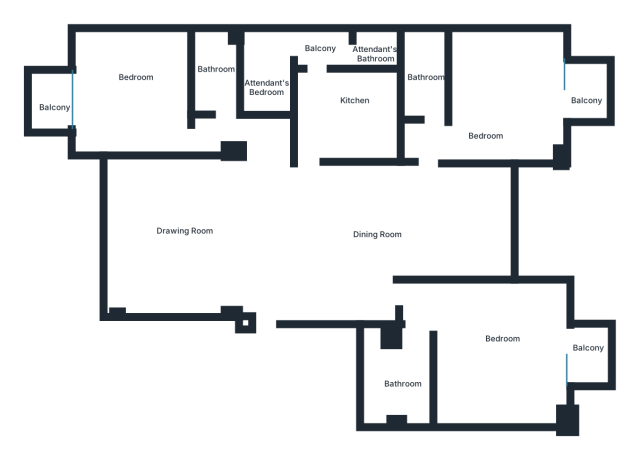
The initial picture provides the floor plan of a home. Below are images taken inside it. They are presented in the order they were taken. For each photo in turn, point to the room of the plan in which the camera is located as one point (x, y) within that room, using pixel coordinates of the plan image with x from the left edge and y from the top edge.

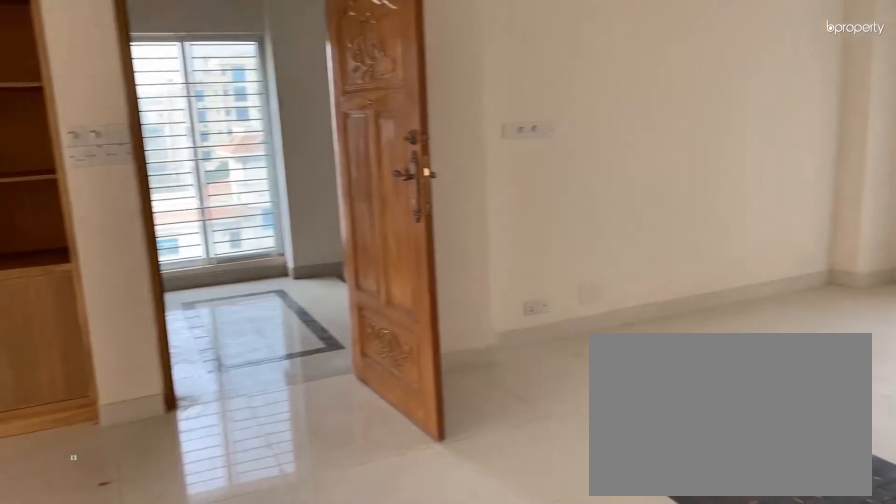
(229, 240)
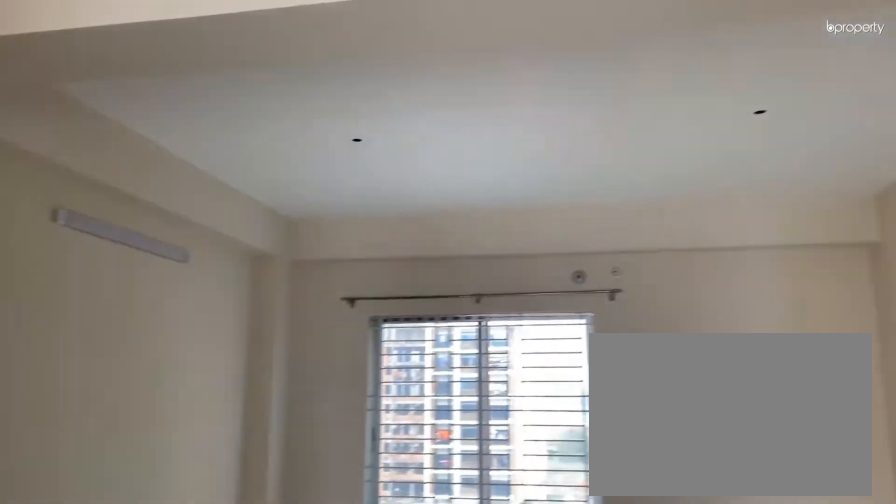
(238, 236)
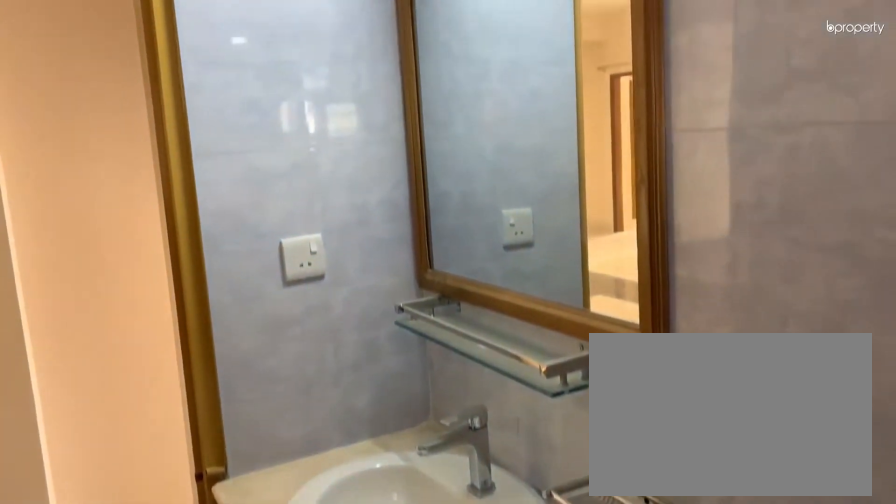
(215, 79)
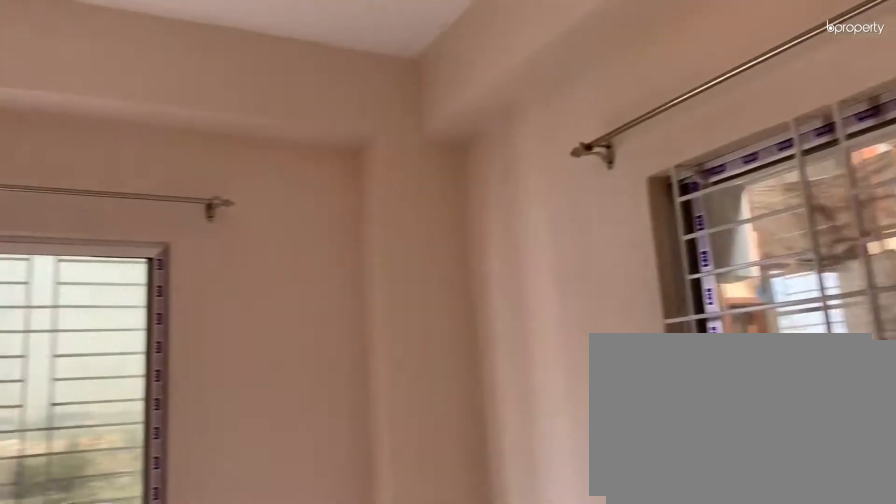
(130, 103)
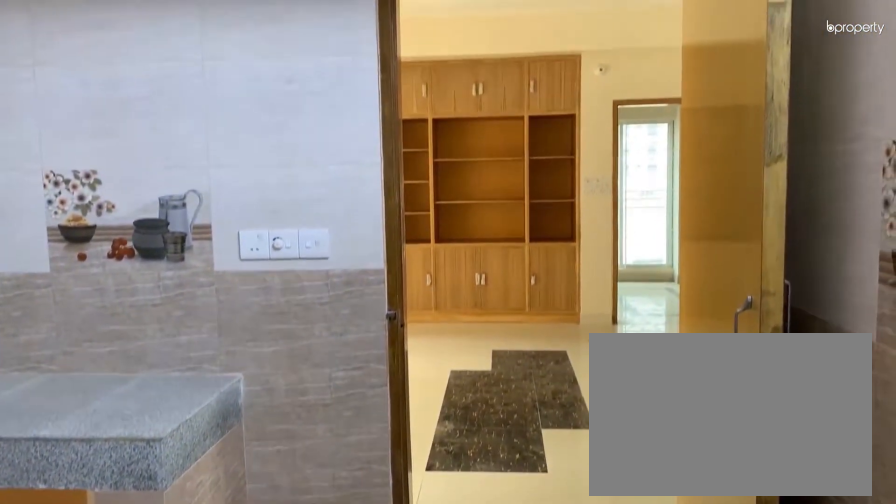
(335, 116)
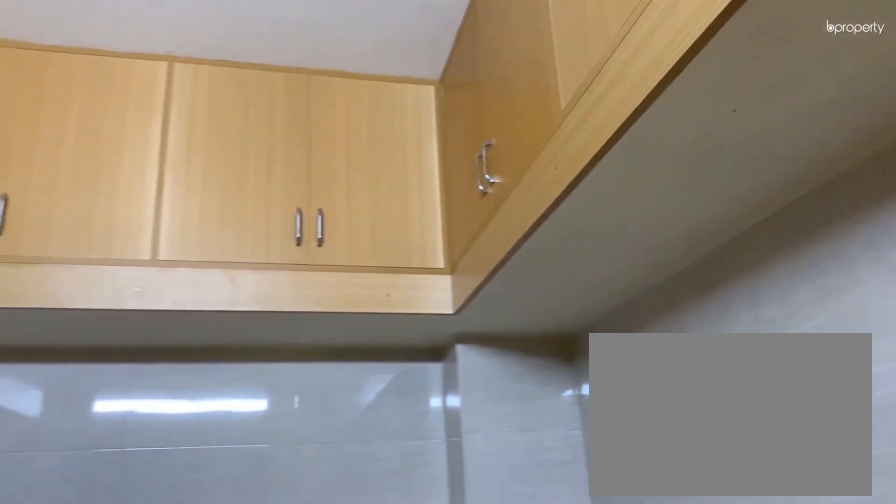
(335, 116)
